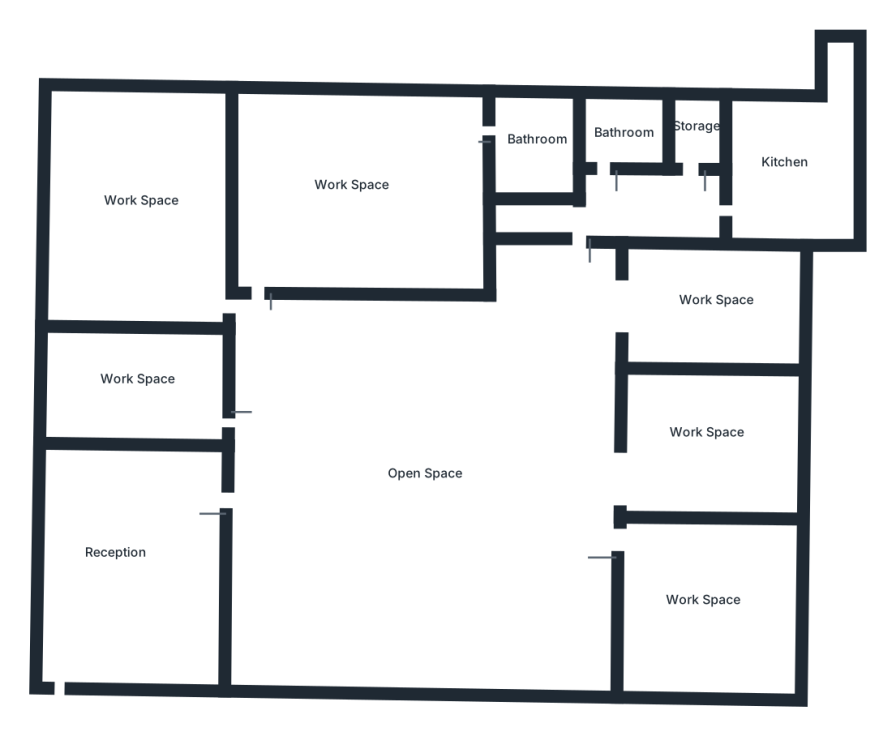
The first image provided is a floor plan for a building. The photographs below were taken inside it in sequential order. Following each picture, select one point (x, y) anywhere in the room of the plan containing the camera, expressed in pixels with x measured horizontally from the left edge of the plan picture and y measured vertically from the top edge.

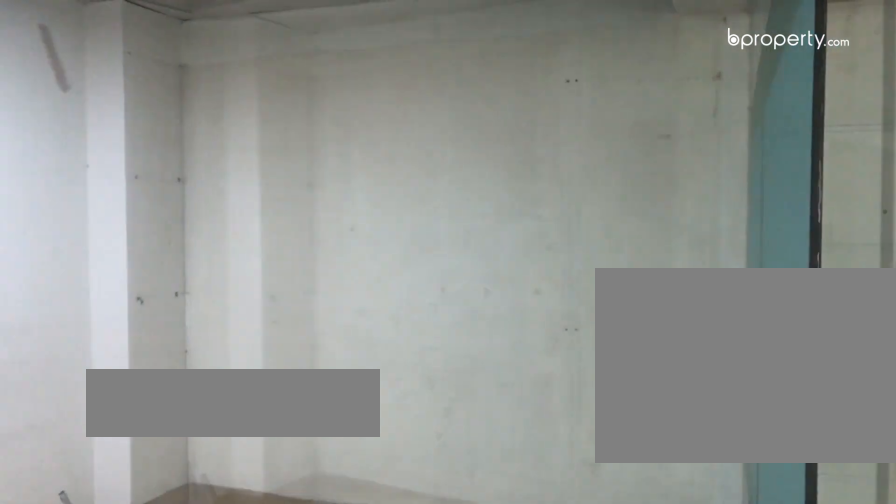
(701, 605)
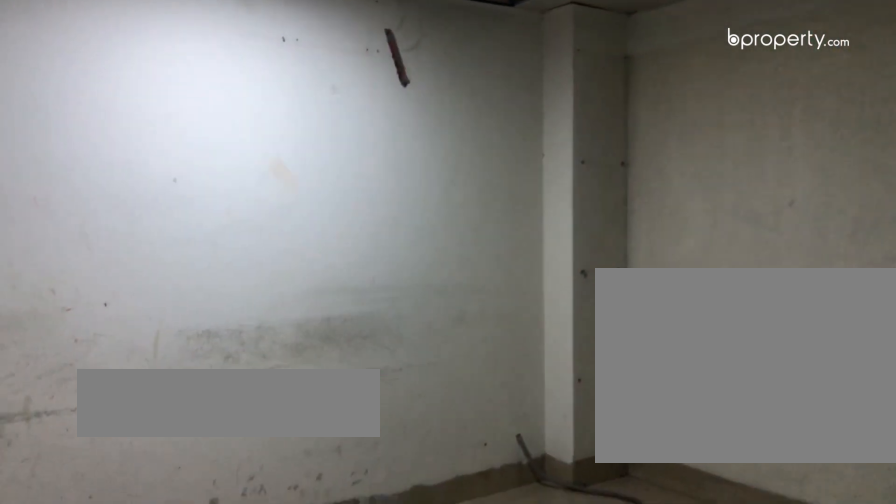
(701, 605)
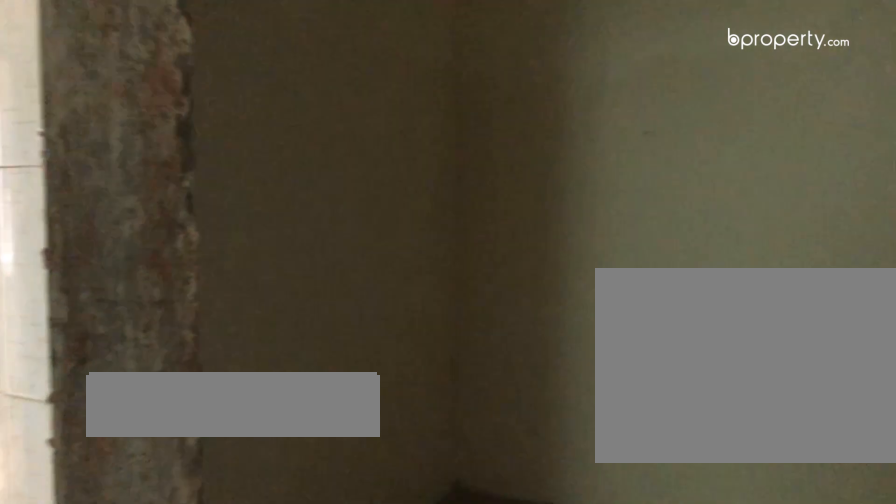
(725, 290)
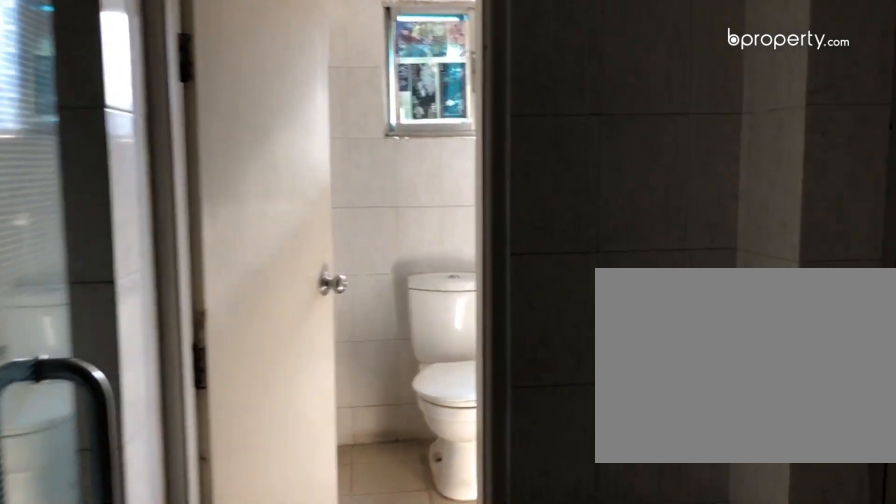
(594, 216)
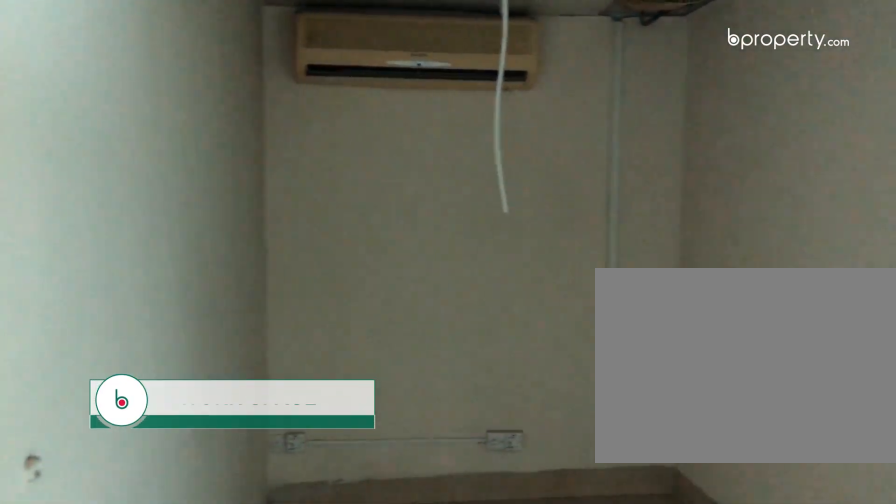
(145, 410)
